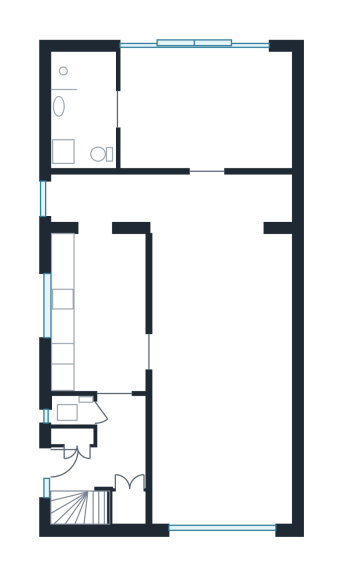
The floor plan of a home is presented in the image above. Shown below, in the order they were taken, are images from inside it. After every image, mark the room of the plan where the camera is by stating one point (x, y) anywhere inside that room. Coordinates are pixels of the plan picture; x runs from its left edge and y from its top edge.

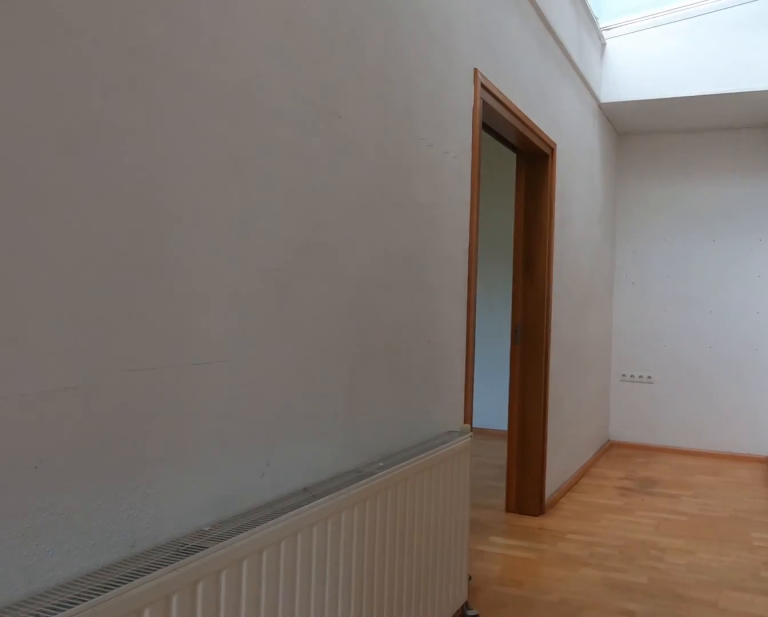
(172, 199)
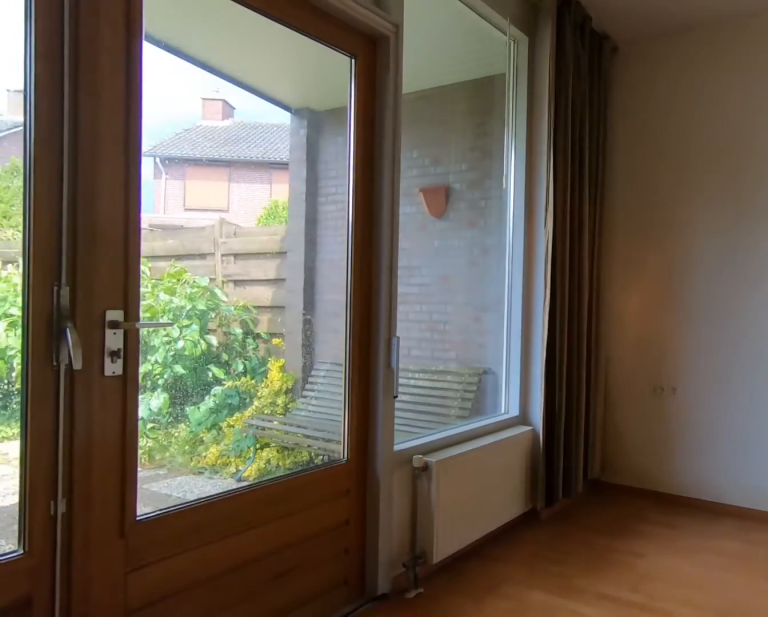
(205, 110)
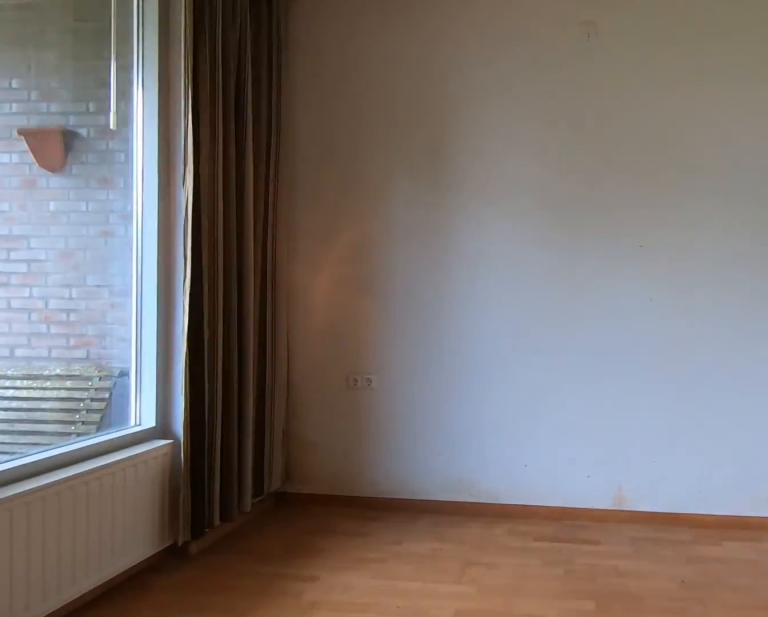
(205, 110)
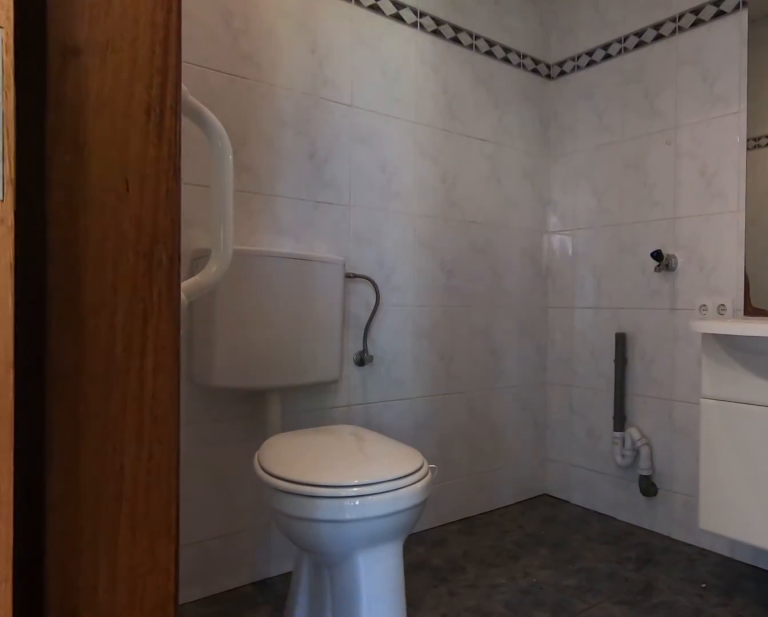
(83, 110)
